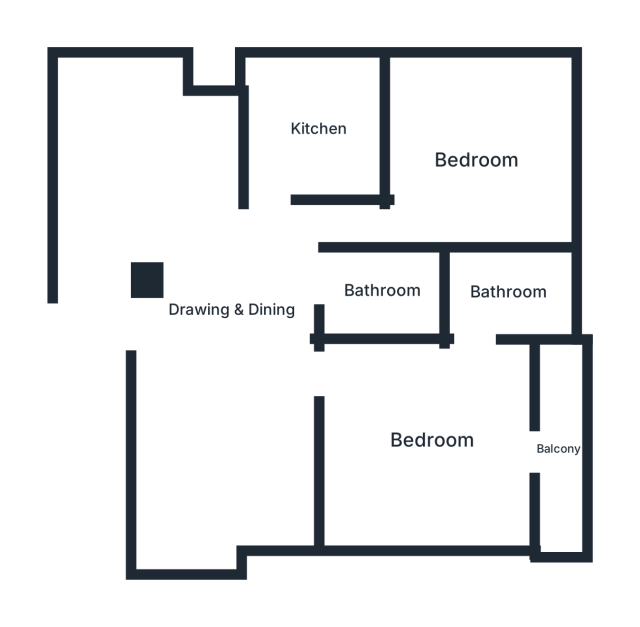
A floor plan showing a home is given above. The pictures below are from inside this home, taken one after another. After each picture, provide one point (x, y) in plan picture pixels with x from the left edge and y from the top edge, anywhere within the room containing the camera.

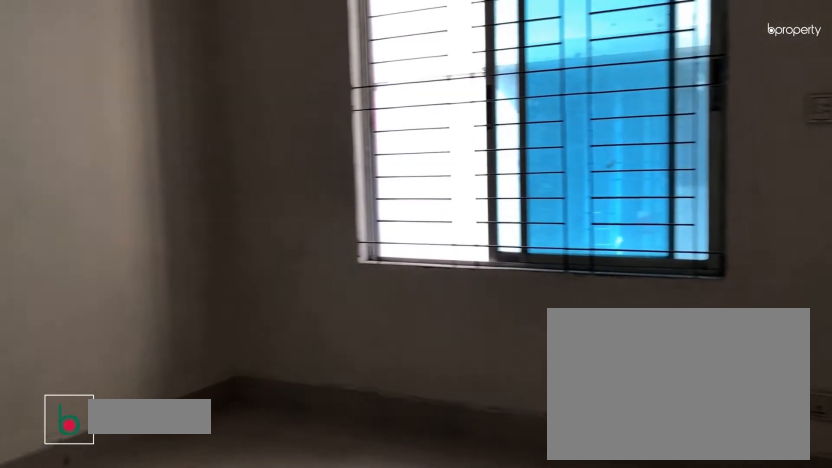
(477, 158)
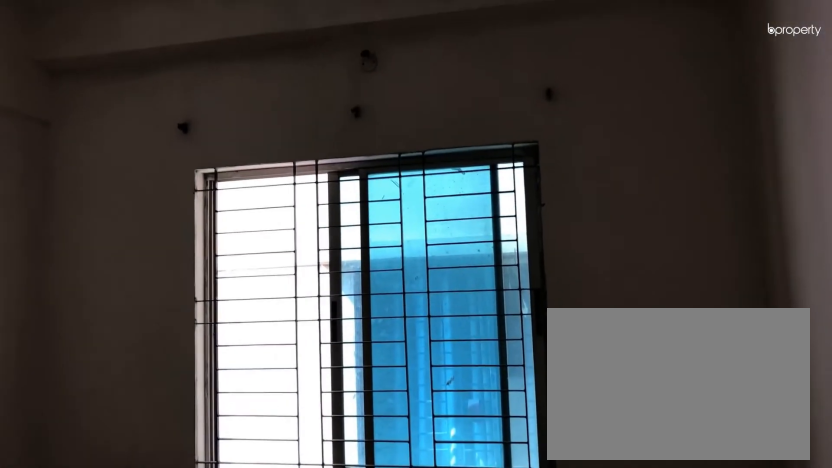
(477, 158)
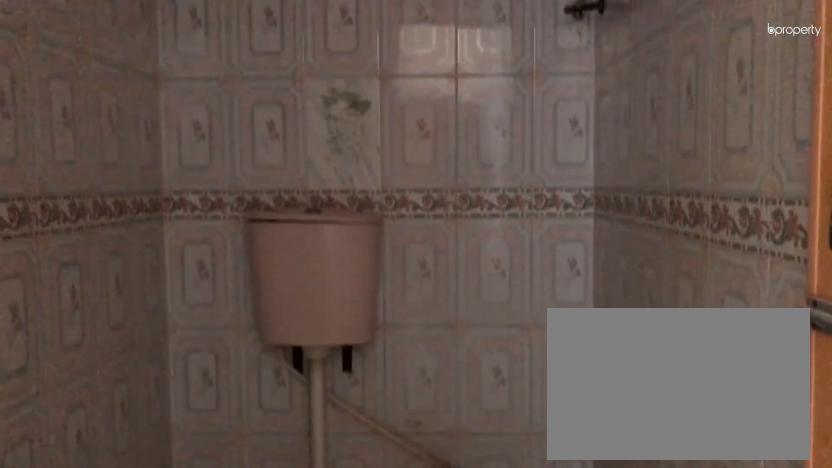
(385, 290)
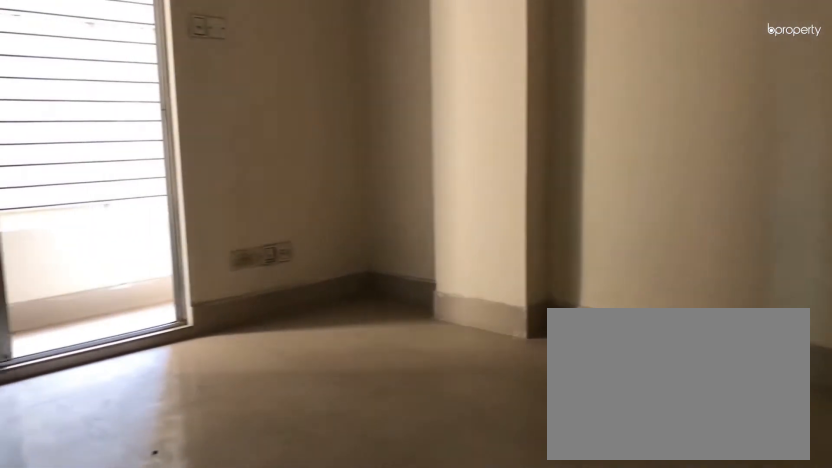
(428, 435)
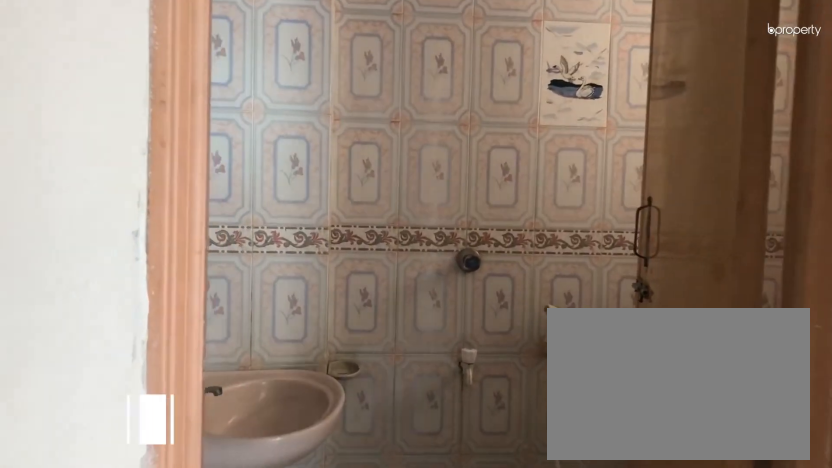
(510, 292)
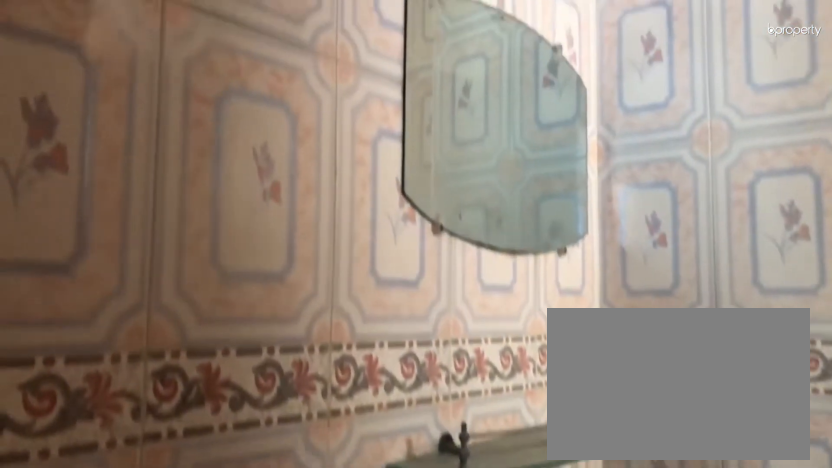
(510, 292)
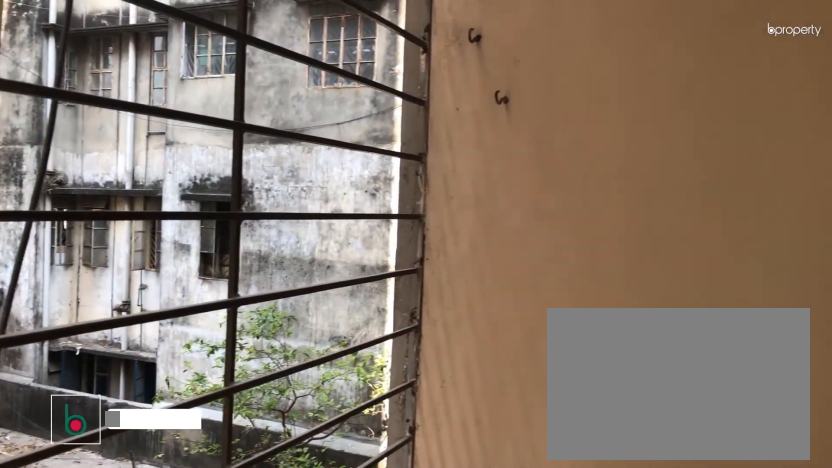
(558, 450)
